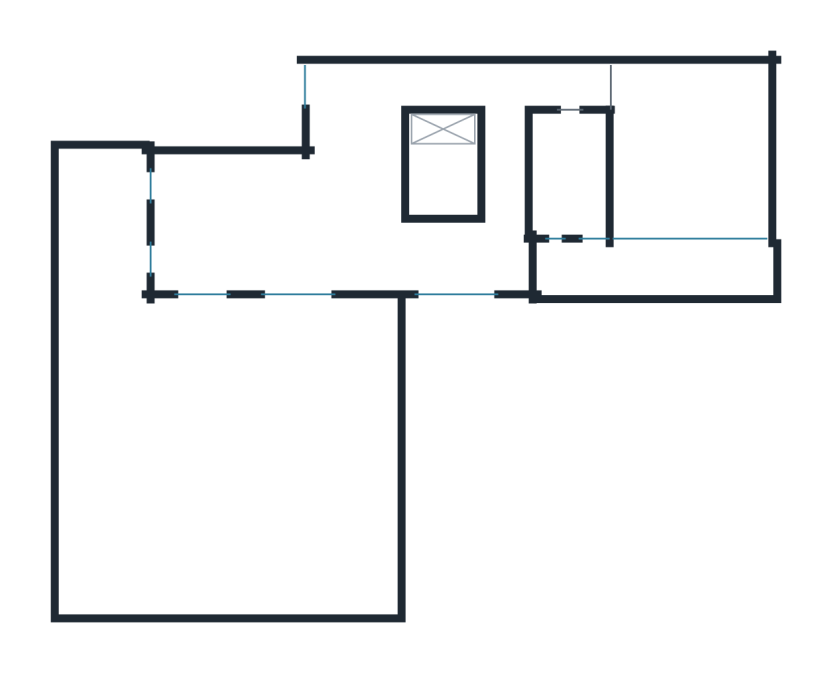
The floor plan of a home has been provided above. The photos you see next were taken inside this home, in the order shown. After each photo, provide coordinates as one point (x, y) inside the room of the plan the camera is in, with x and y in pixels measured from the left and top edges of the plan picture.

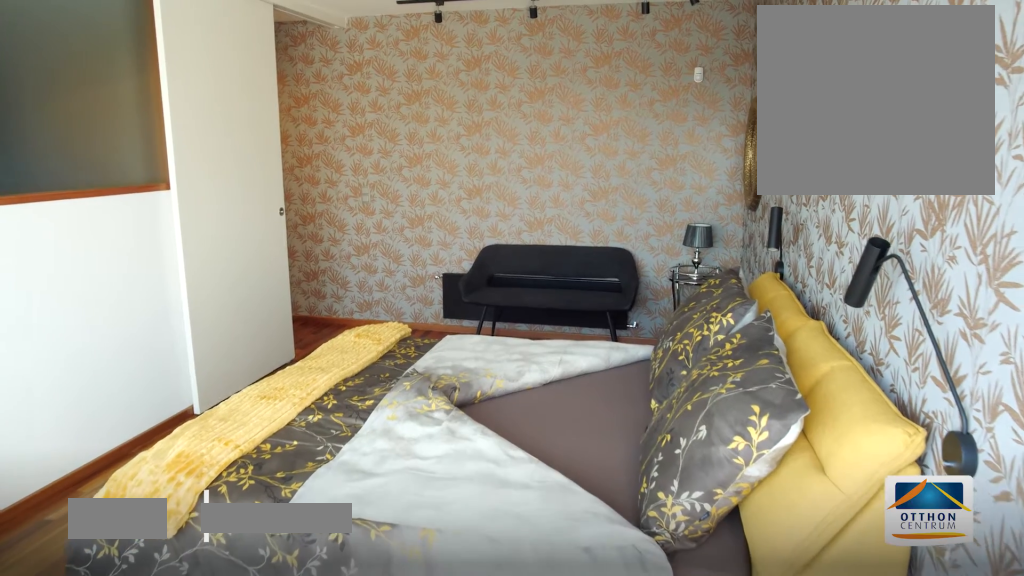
(693, 170)
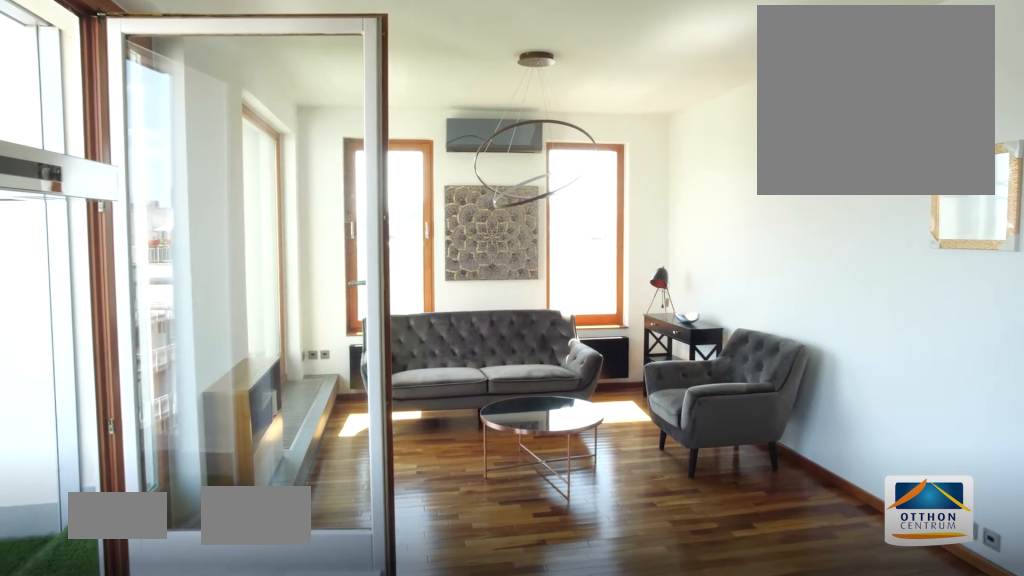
(239, 217)
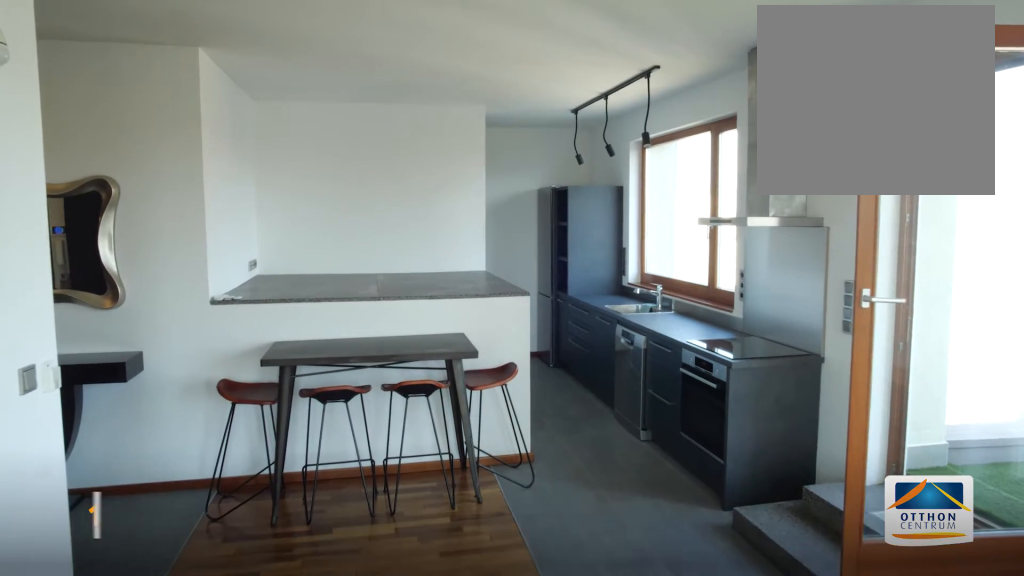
(438, 258)
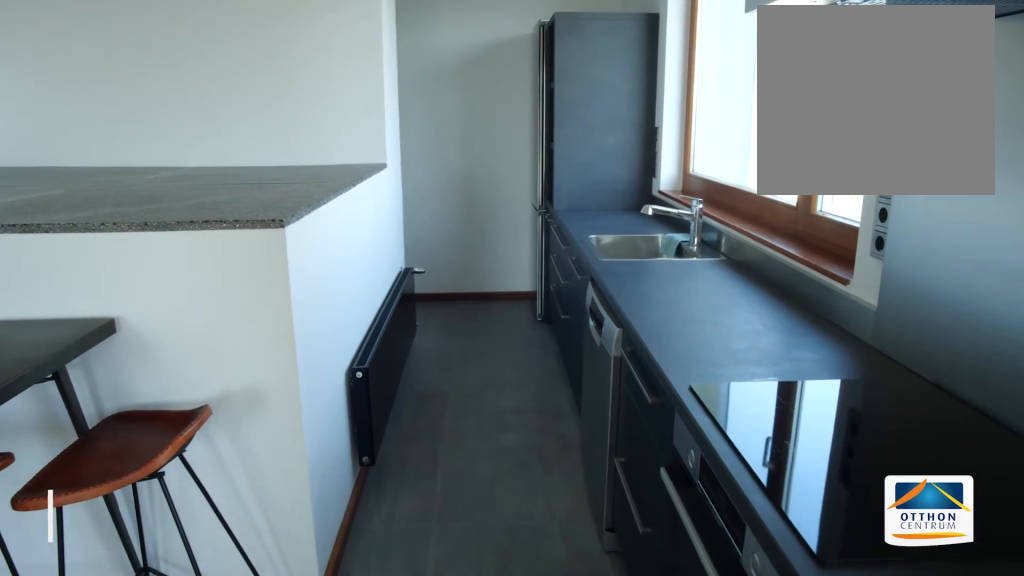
(441, 257)
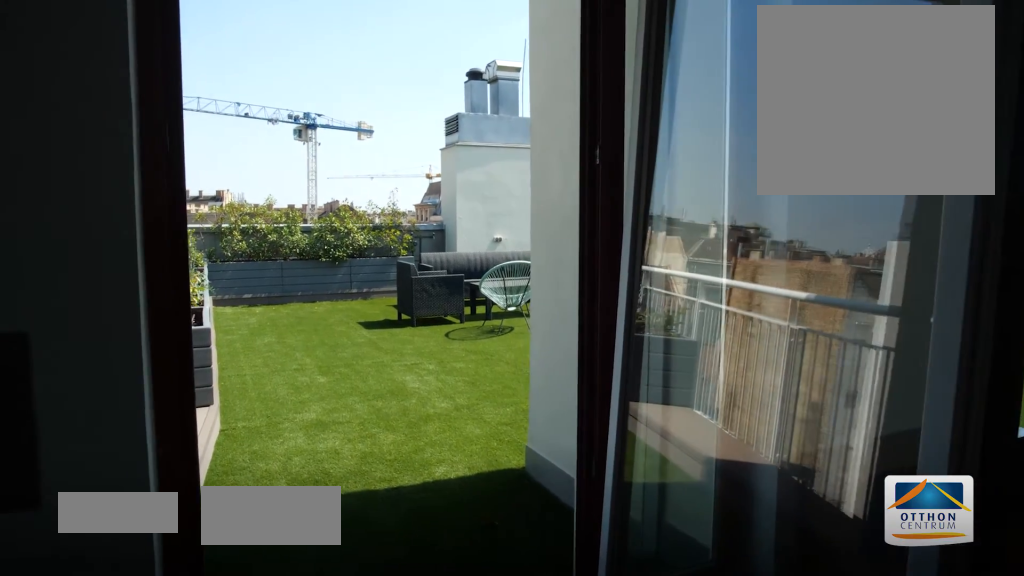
(208, 472)
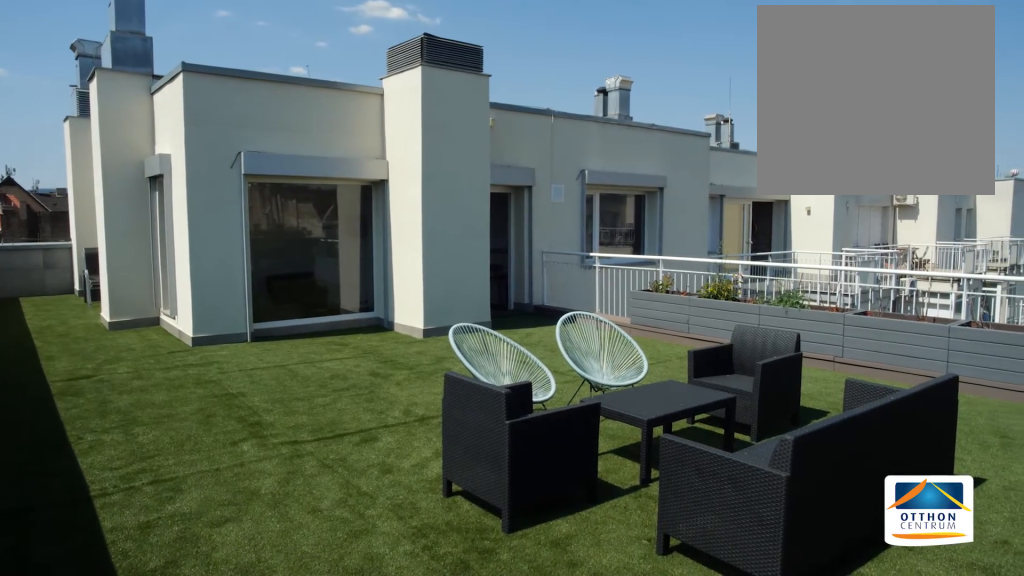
(207, 472)
